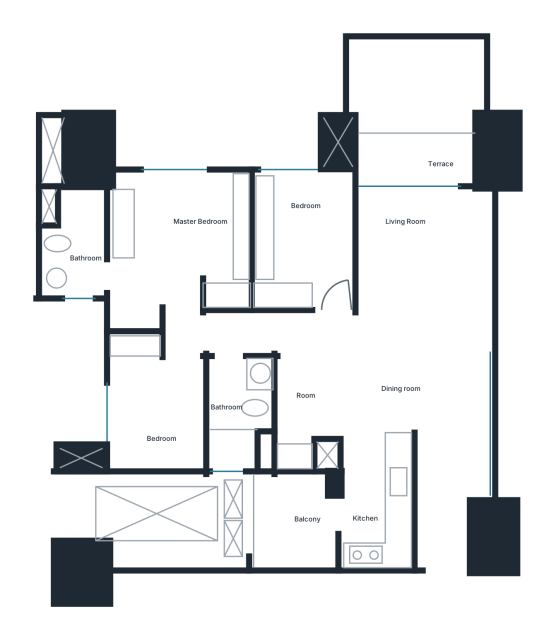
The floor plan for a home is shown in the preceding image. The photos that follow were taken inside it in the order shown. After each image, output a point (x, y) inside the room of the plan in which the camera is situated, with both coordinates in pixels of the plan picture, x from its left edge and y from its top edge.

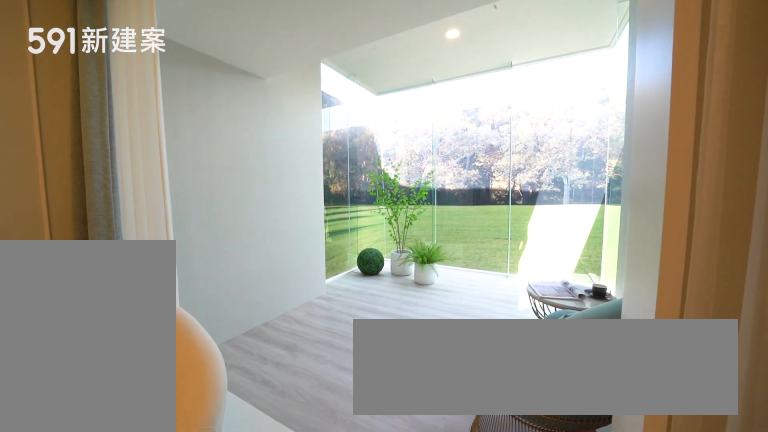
(422, 111)
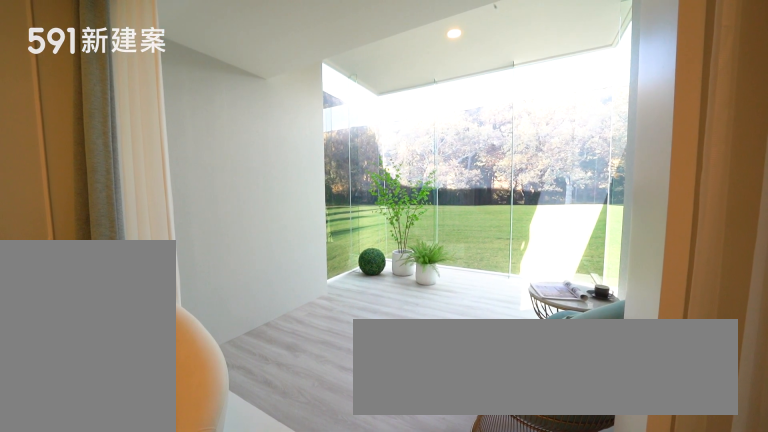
(422, 111)
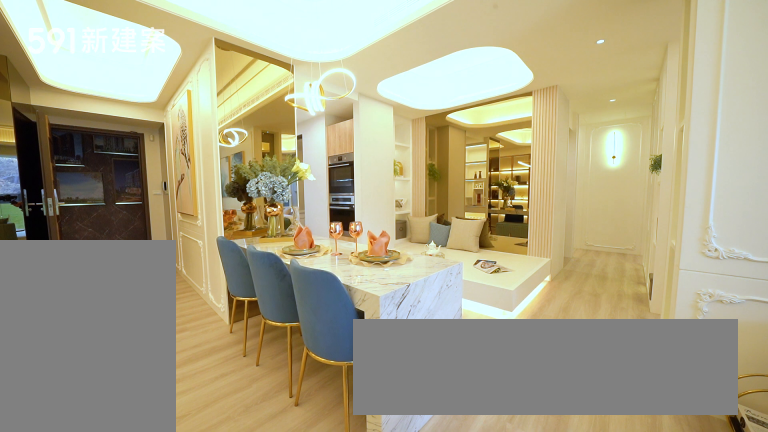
(403, 383)
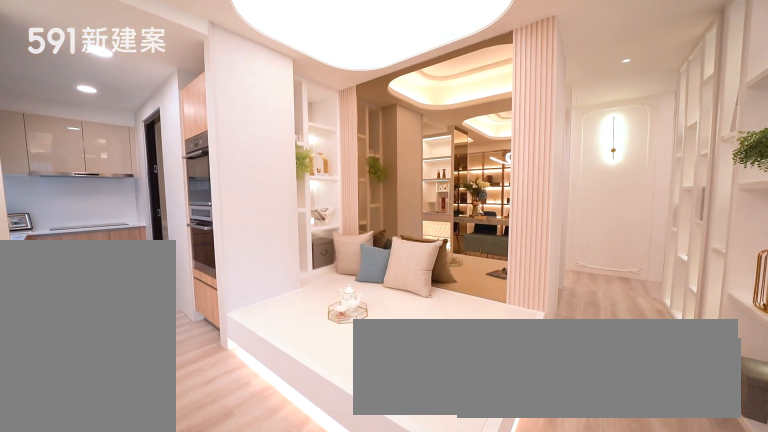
(304, 410)
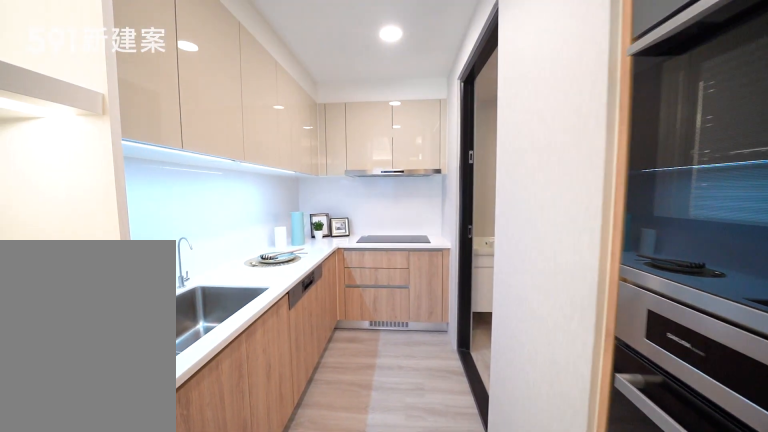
(378, 500)
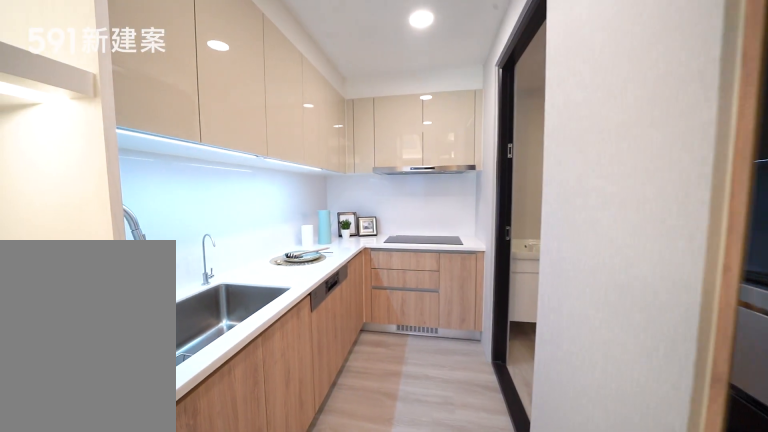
(378, 500)
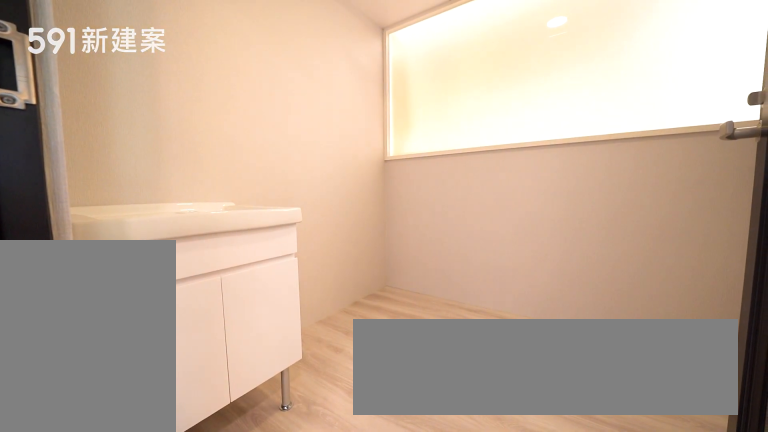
(295, 520)
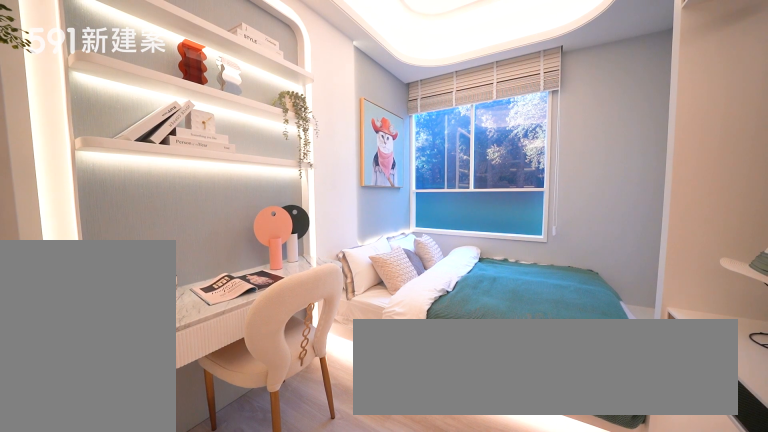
(300, 236)
